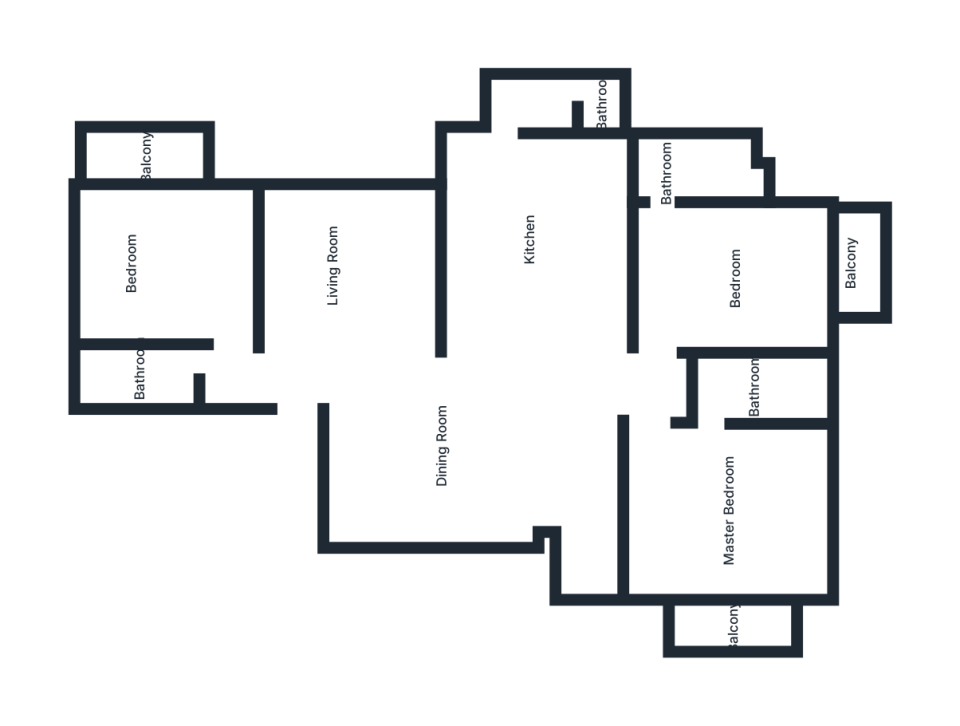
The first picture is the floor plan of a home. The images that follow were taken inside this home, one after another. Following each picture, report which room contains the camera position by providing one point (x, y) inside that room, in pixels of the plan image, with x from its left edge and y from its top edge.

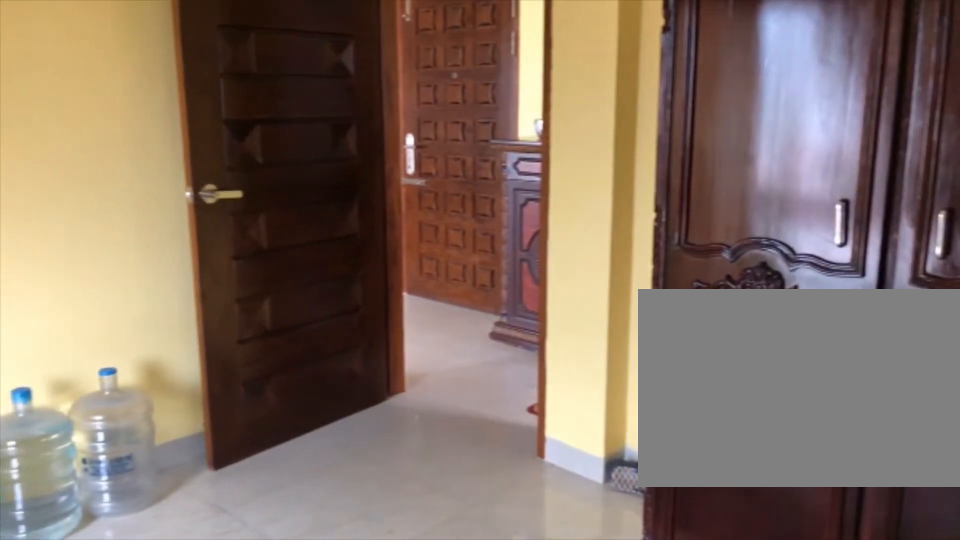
(213, 283)
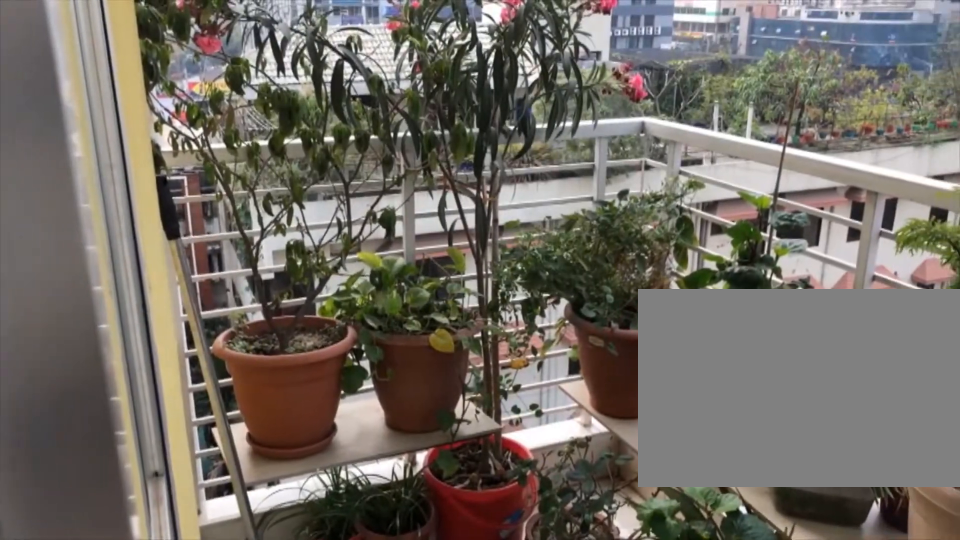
(164, 155)
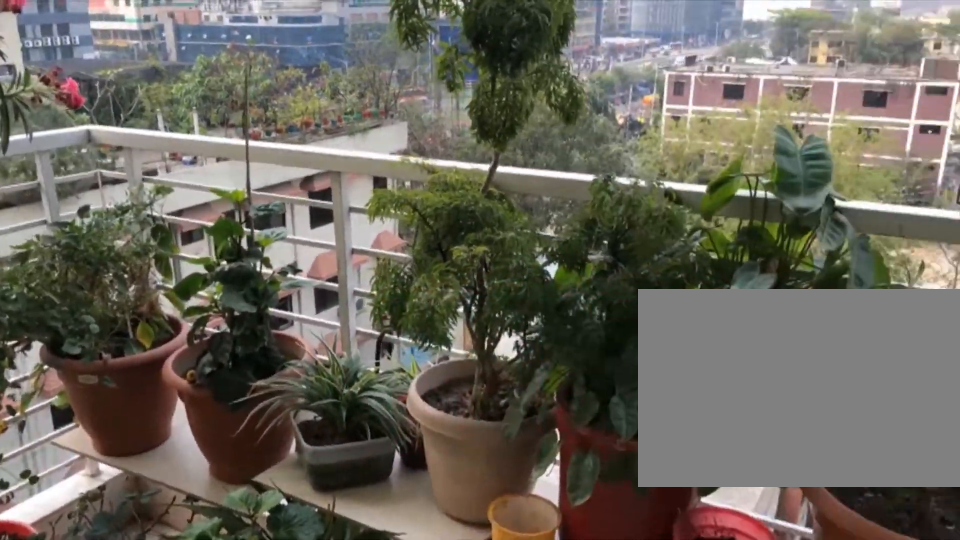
(164, 155)
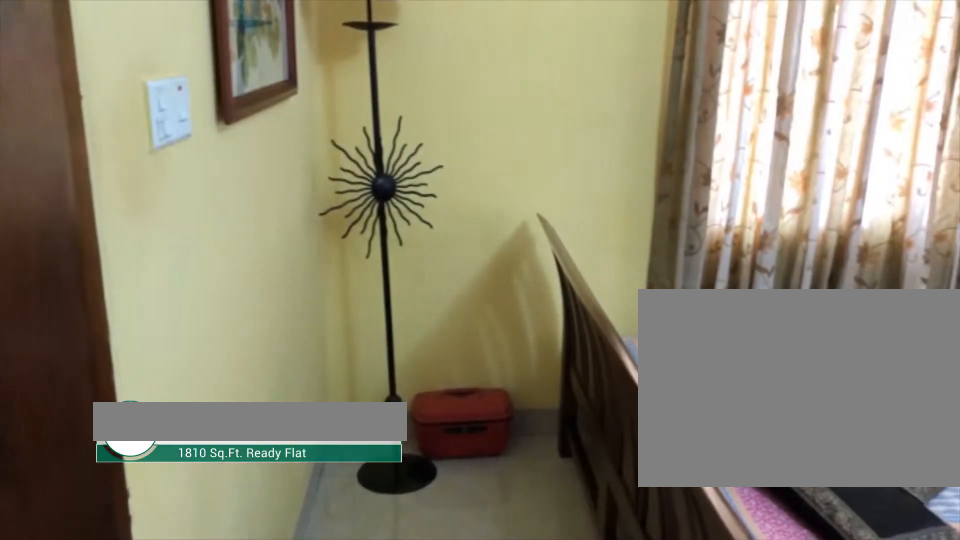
(723, 275)
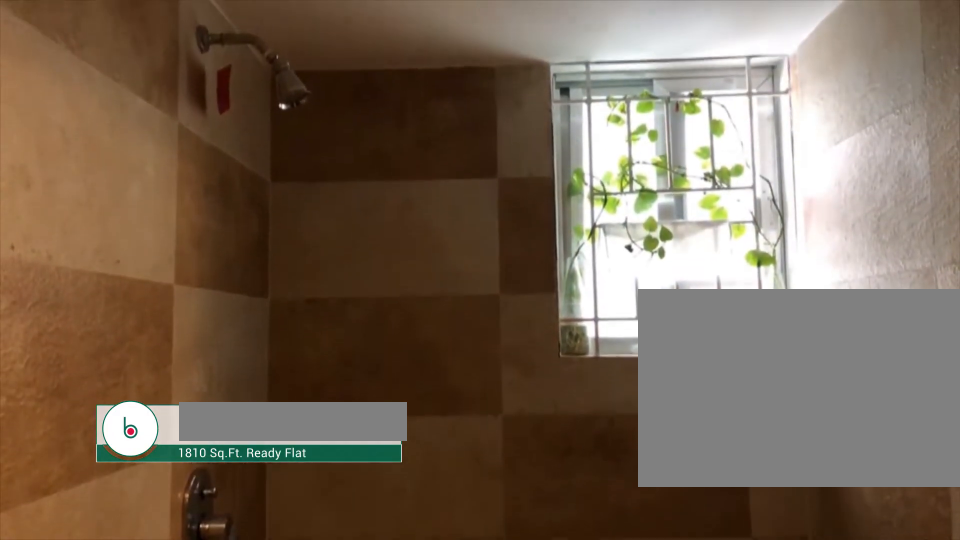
(741, 398)
